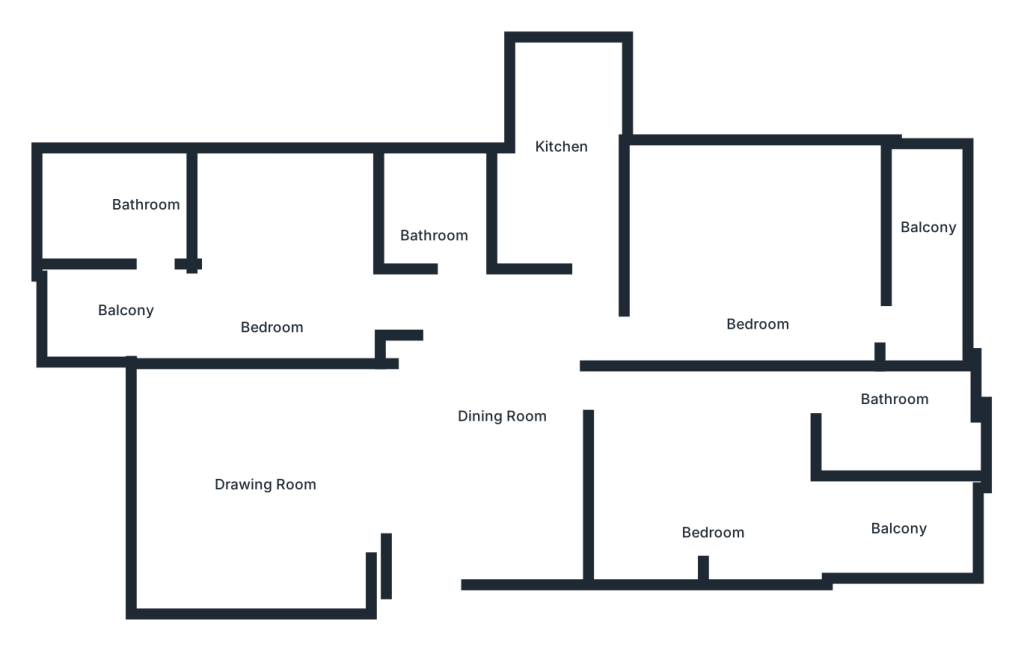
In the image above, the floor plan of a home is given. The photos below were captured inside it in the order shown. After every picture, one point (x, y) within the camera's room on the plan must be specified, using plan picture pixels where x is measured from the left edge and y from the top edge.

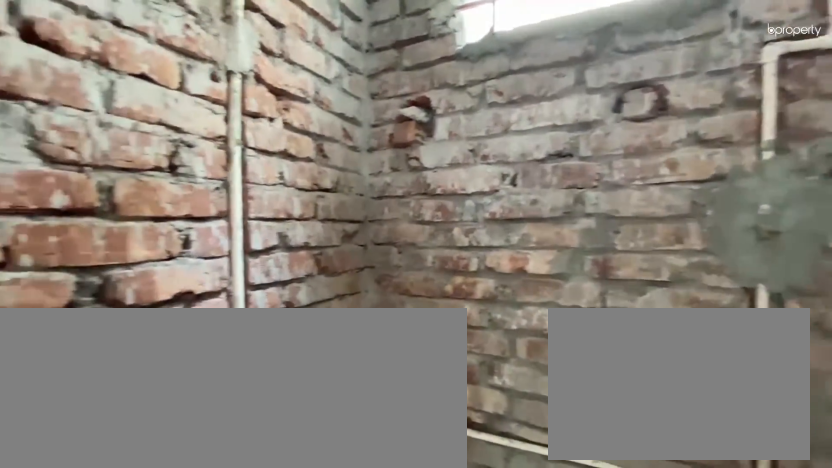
(434, 206)
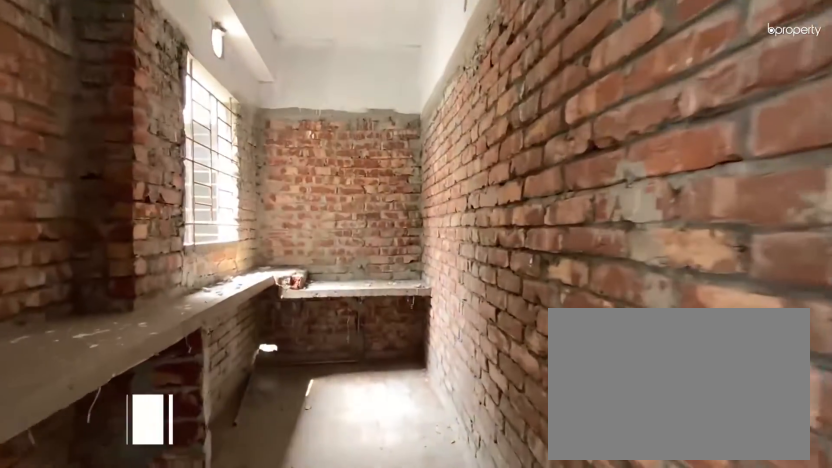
(592, 245)
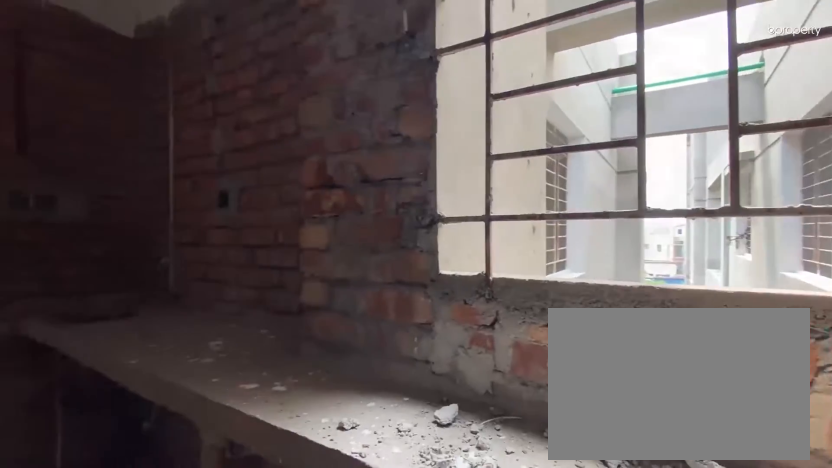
(567, 160)
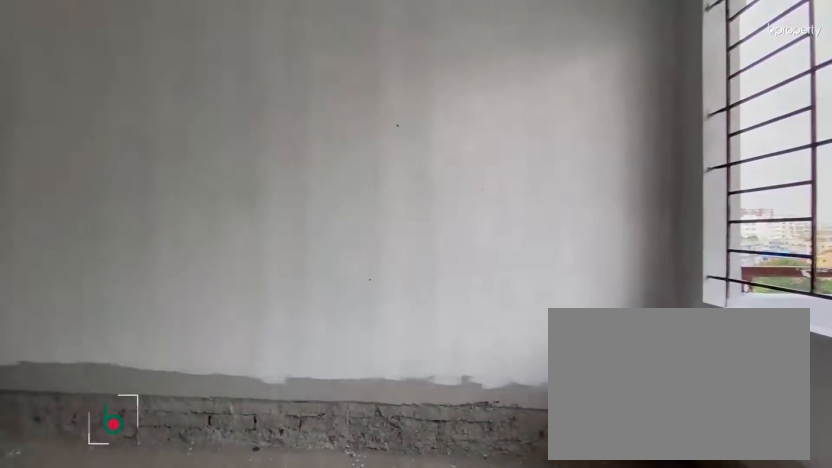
(752, 283)
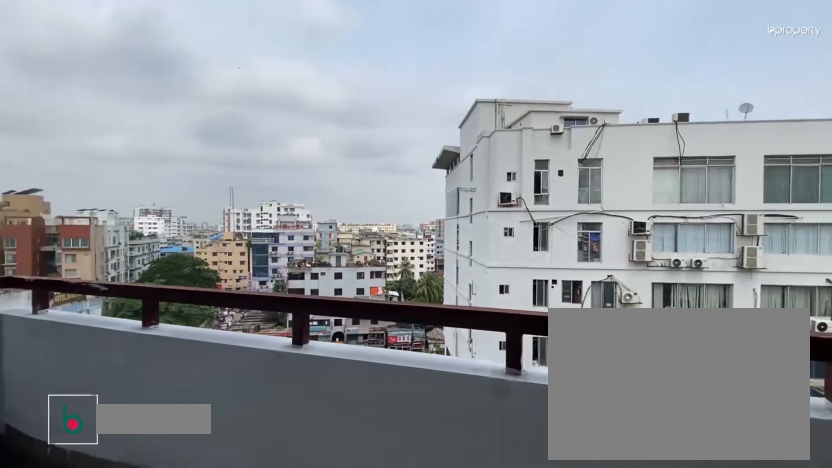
(921, 254)
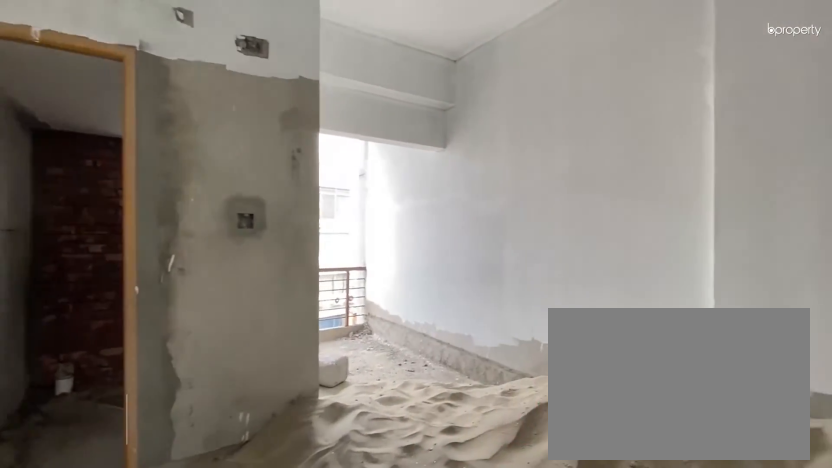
(727, 505)
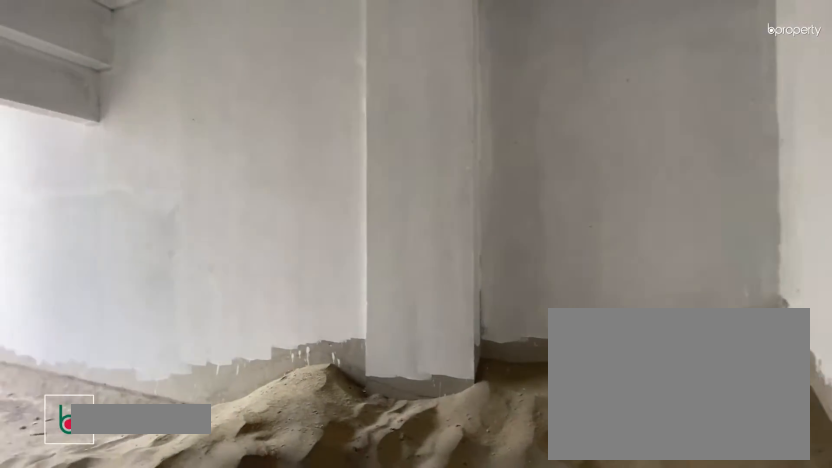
(727, 505)
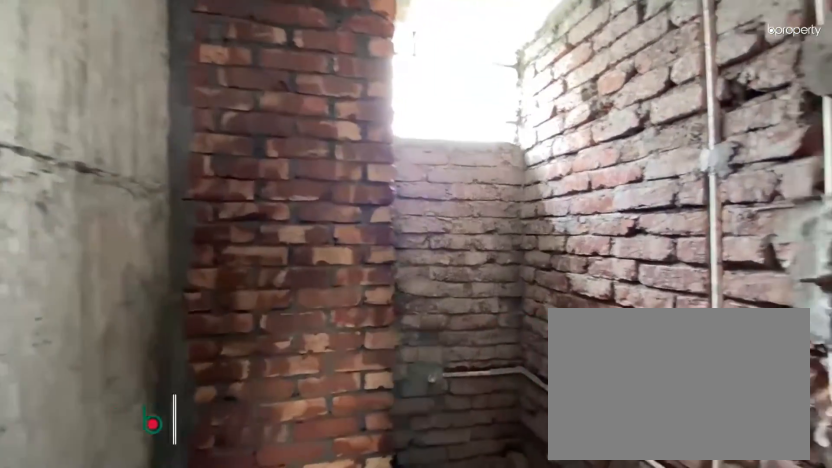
(905, 410)
